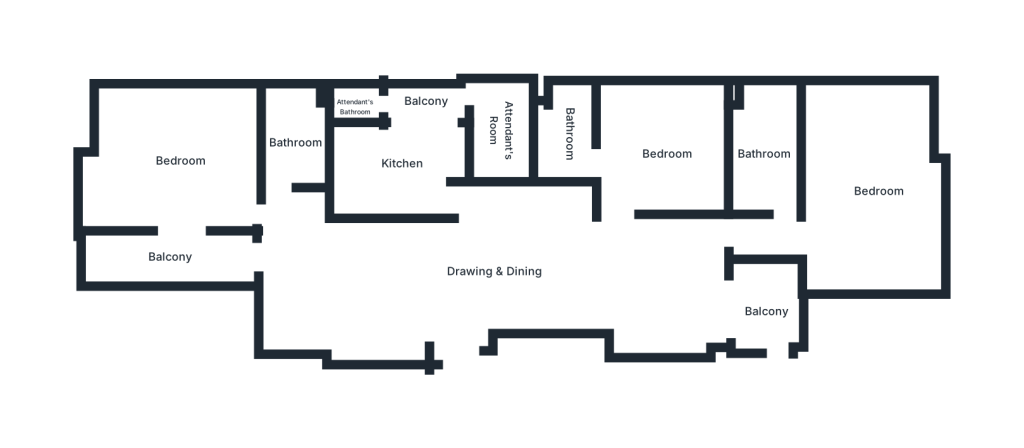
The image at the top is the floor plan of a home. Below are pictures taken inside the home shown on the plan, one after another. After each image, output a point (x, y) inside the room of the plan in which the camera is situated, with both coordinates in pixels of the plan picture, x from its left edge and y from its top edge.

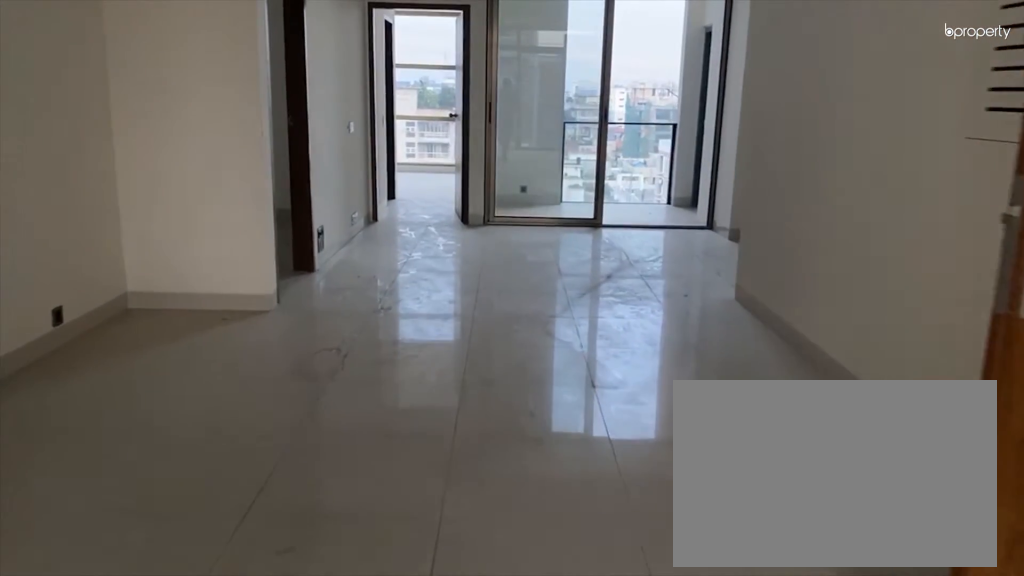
(464, 283)
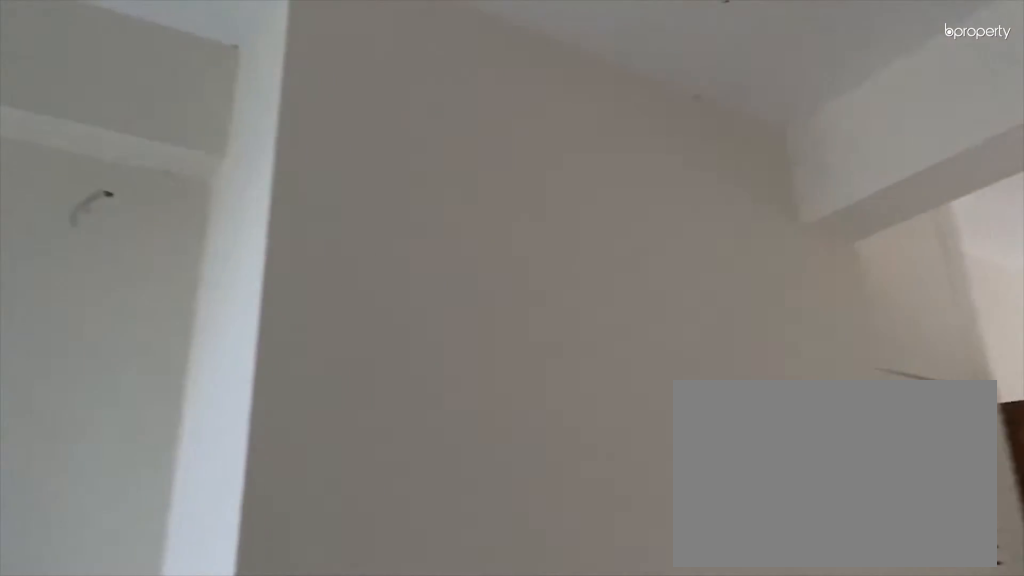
(645, 282)
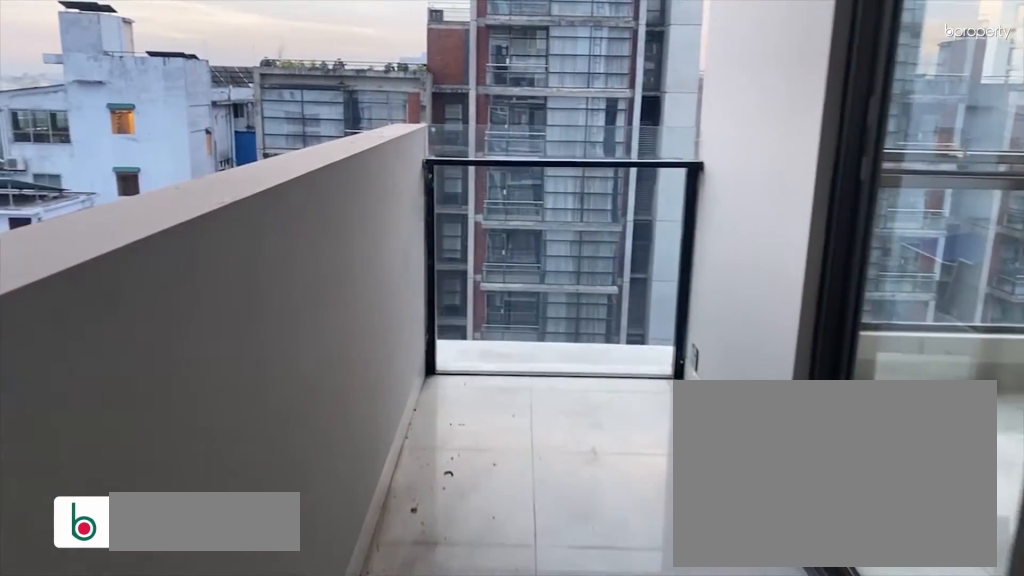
(169, 257)
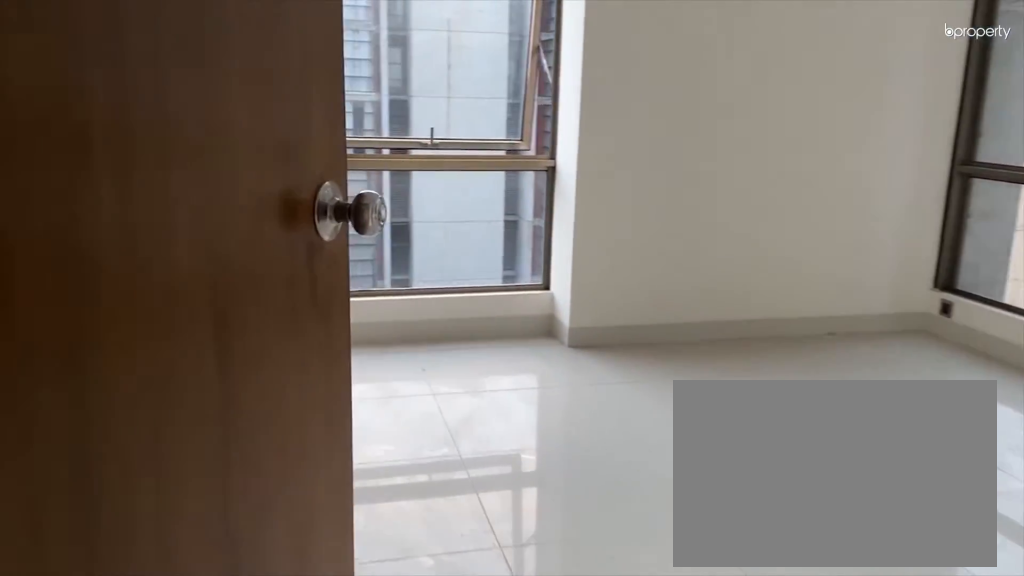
(201, 214)
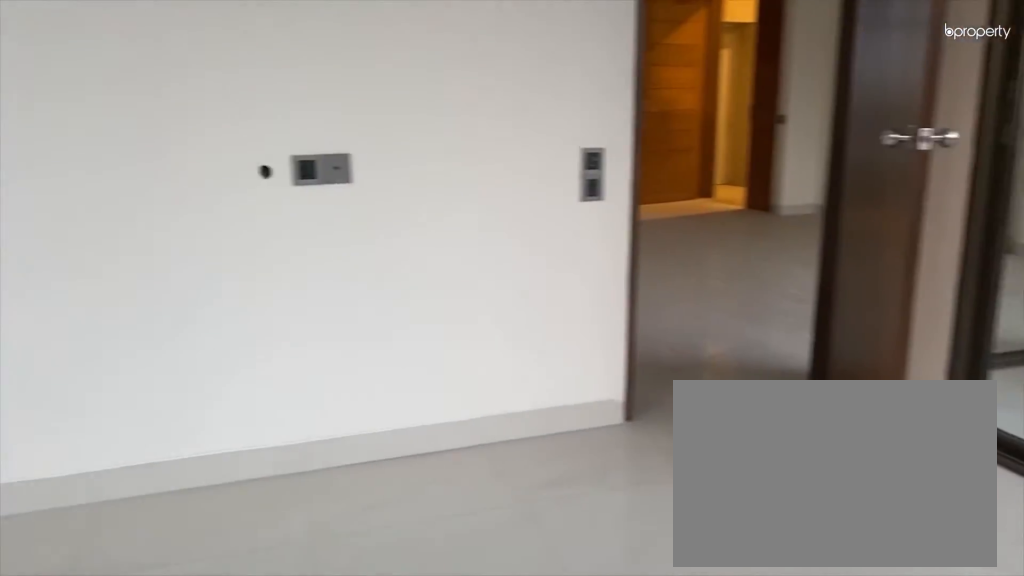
(180, 160)
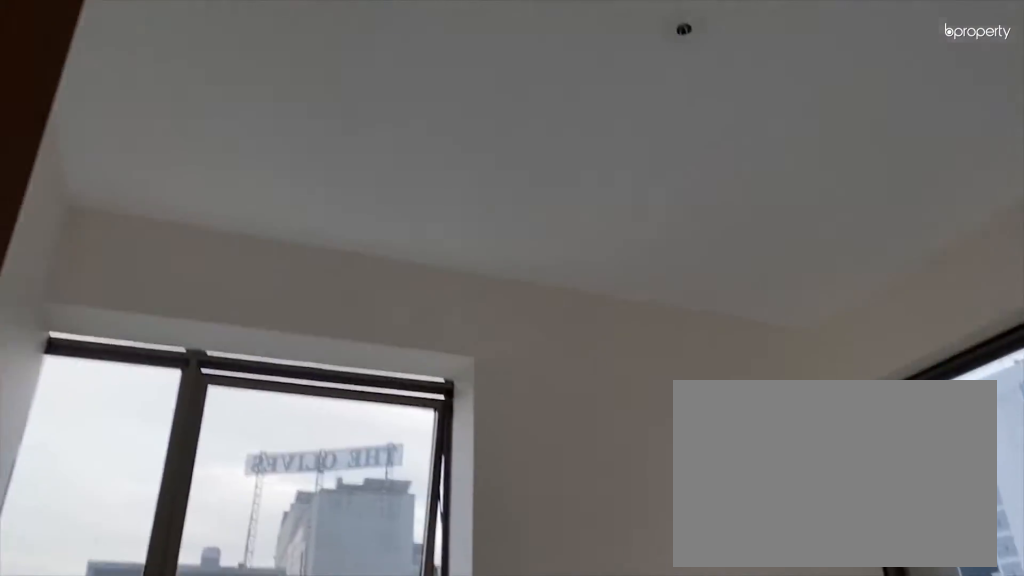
(180, 160)
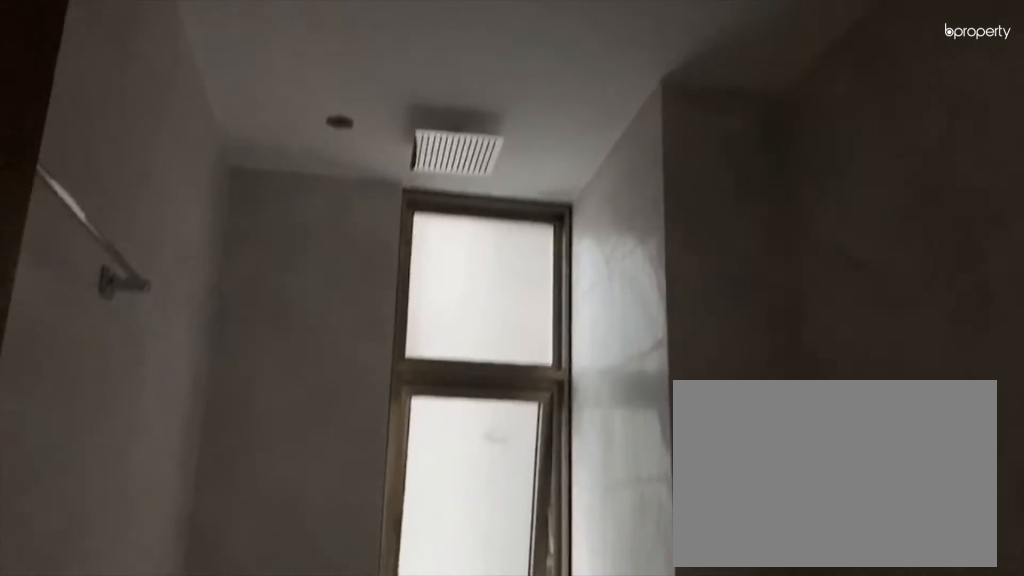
(294, 149)
